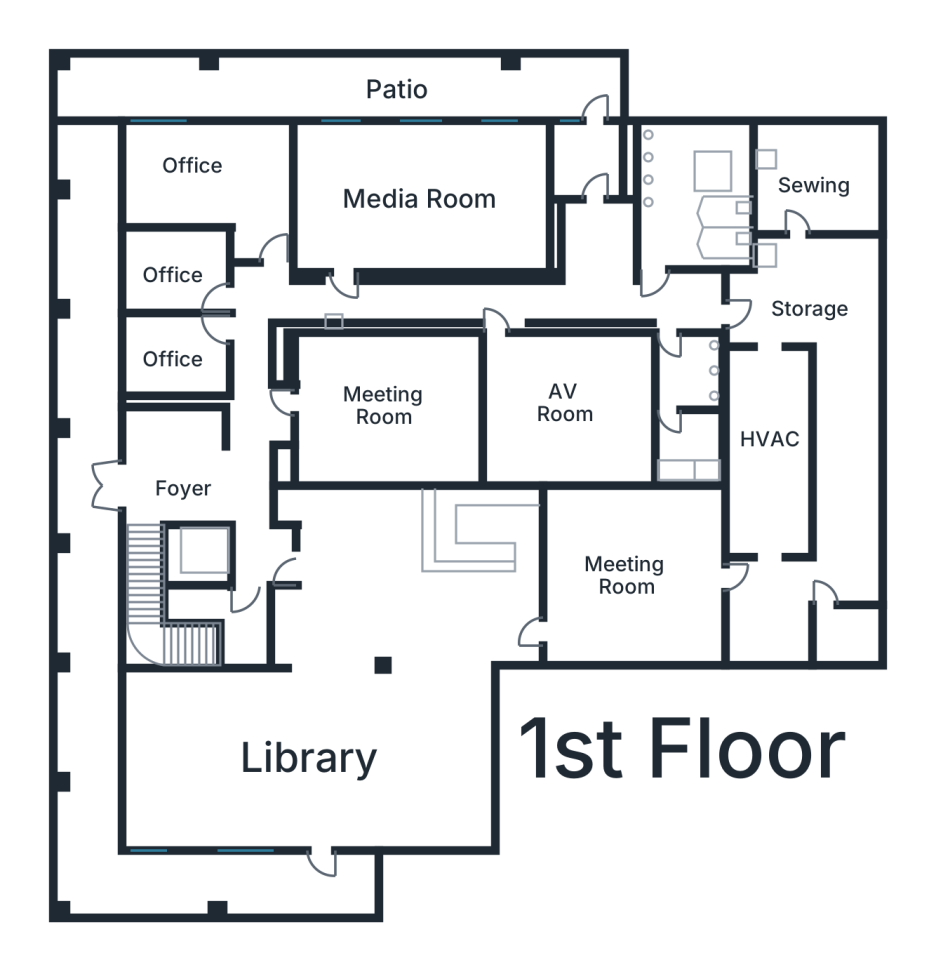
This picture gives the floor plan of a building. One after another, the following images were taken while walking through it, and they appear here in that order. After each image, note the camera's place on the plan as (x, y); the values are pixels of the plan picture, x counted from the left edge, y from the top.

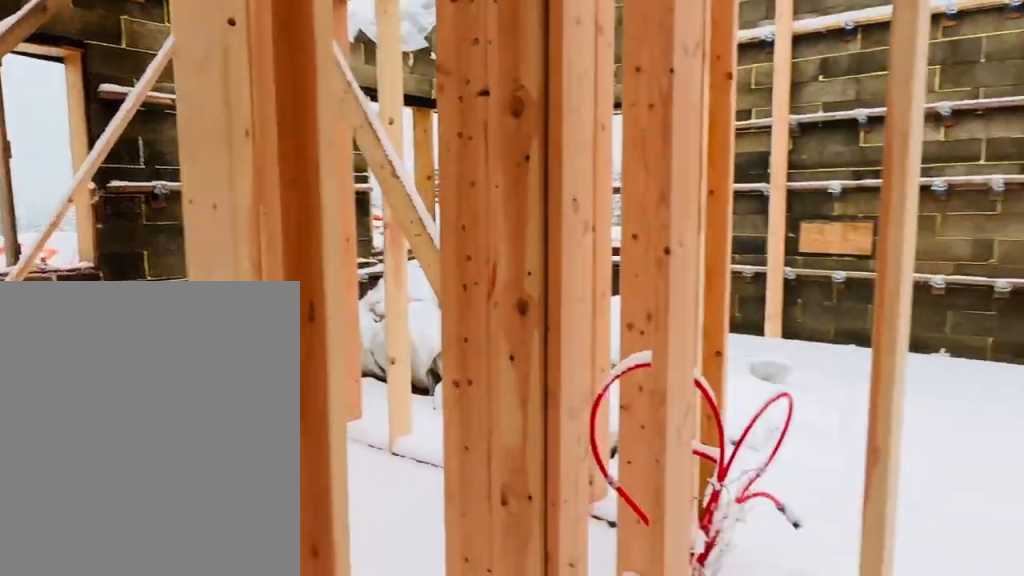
(253, 272)
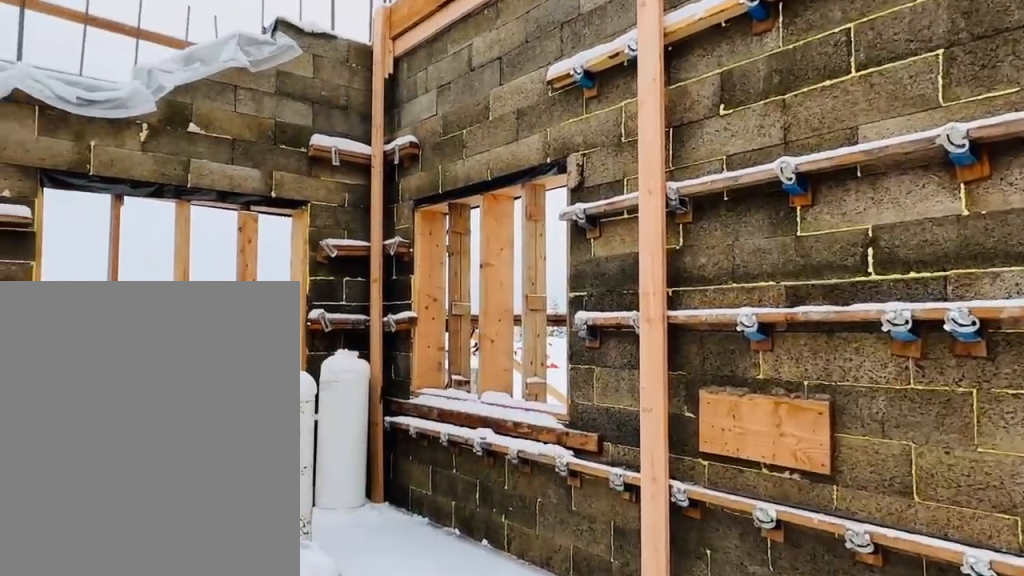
(228, 181)
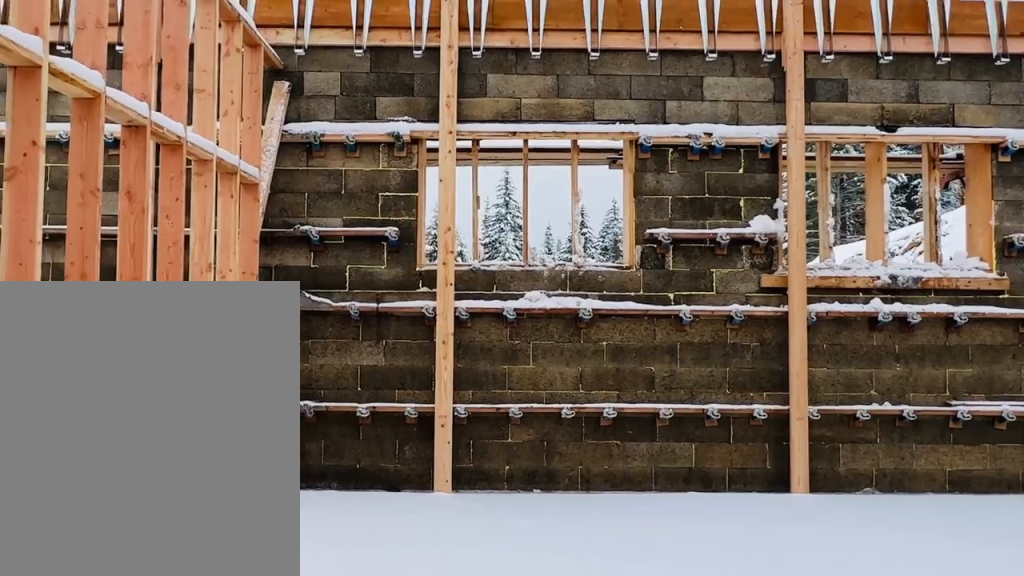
(336, 275)
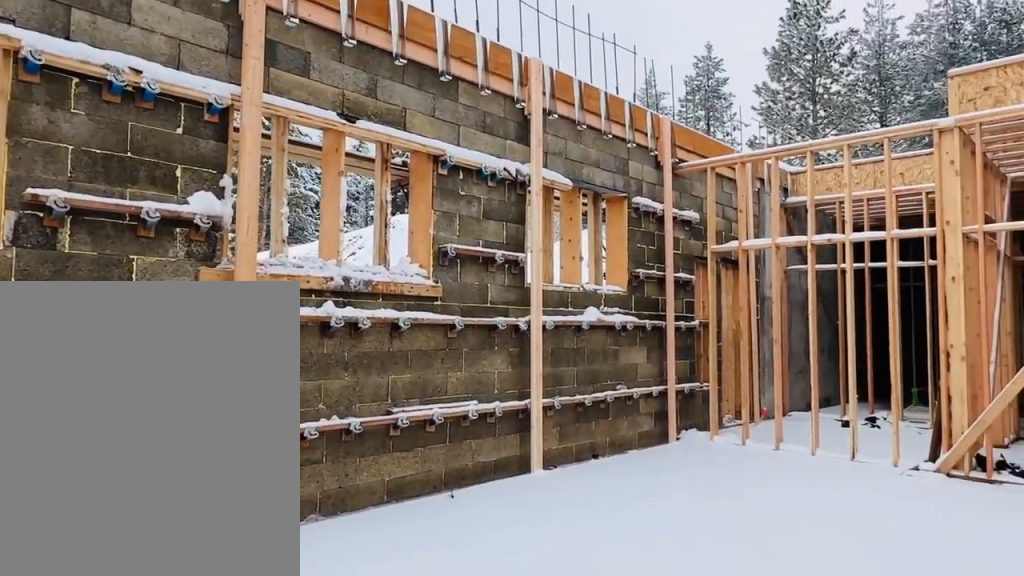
(359, 216)
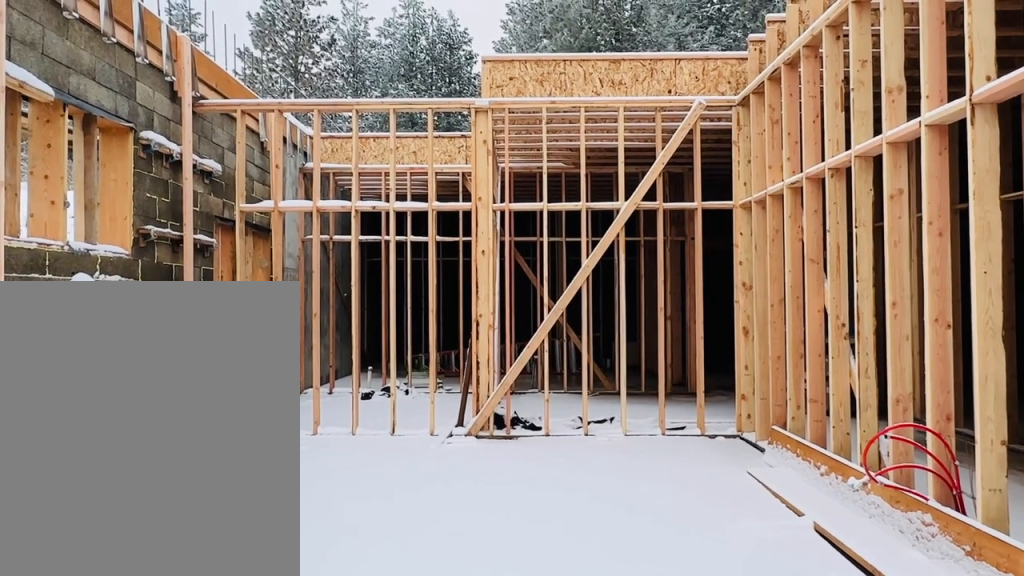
(365, 193)
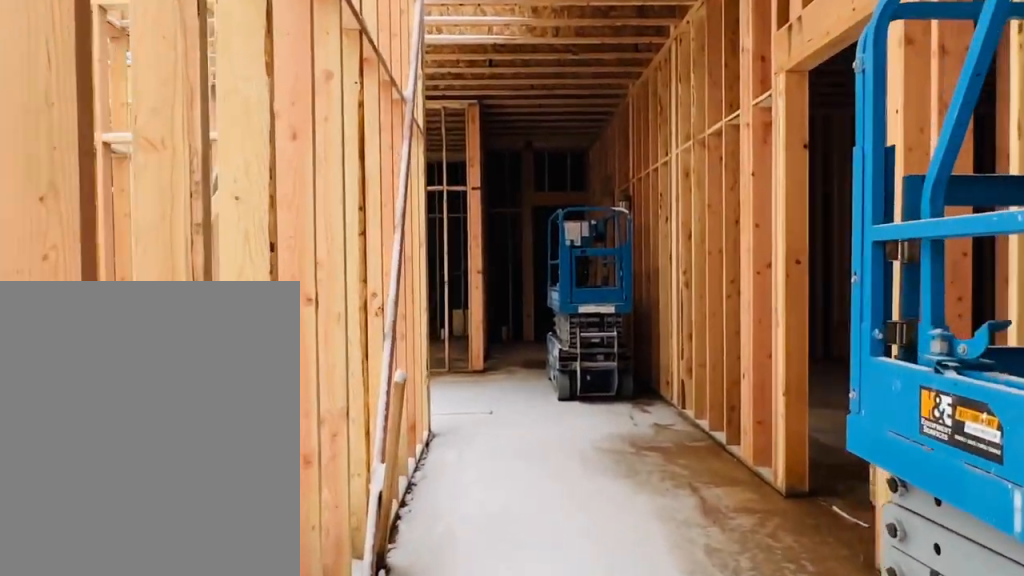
(368, 277)
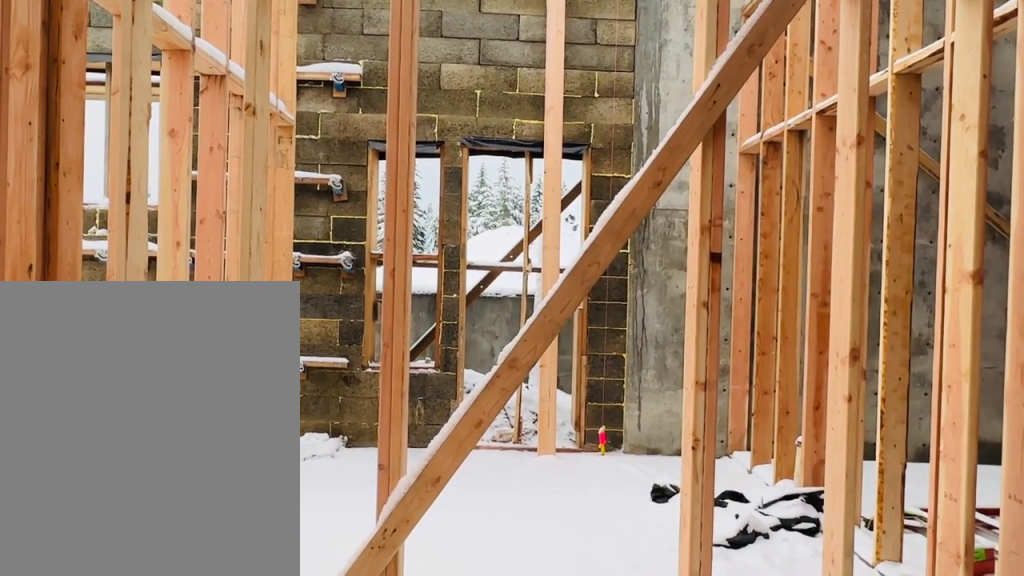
(594, 261)
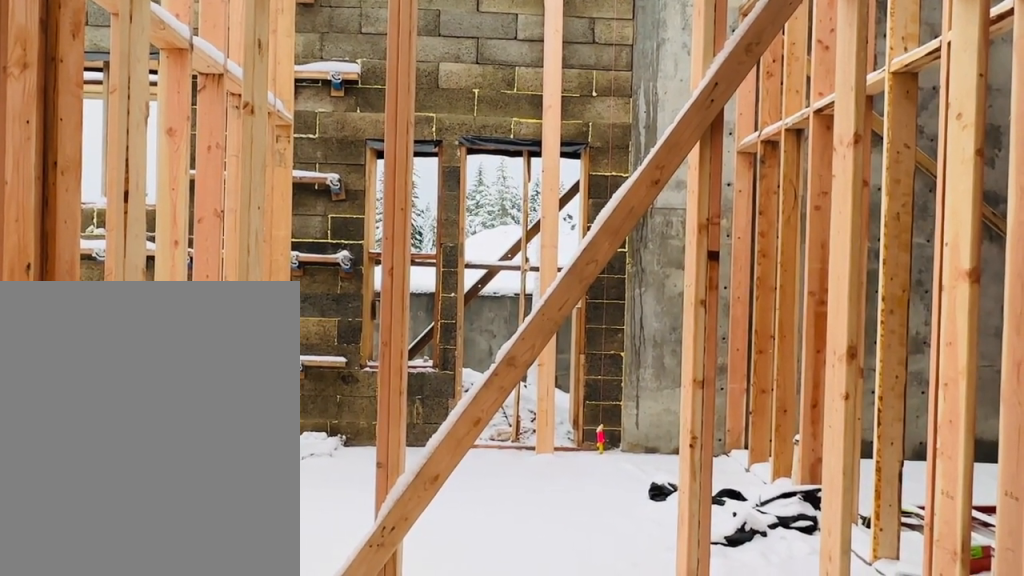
(594, 261)
